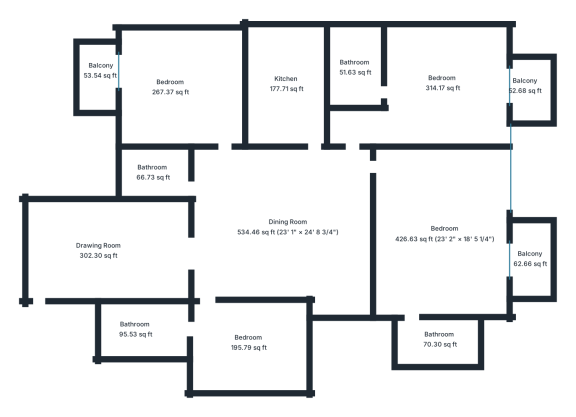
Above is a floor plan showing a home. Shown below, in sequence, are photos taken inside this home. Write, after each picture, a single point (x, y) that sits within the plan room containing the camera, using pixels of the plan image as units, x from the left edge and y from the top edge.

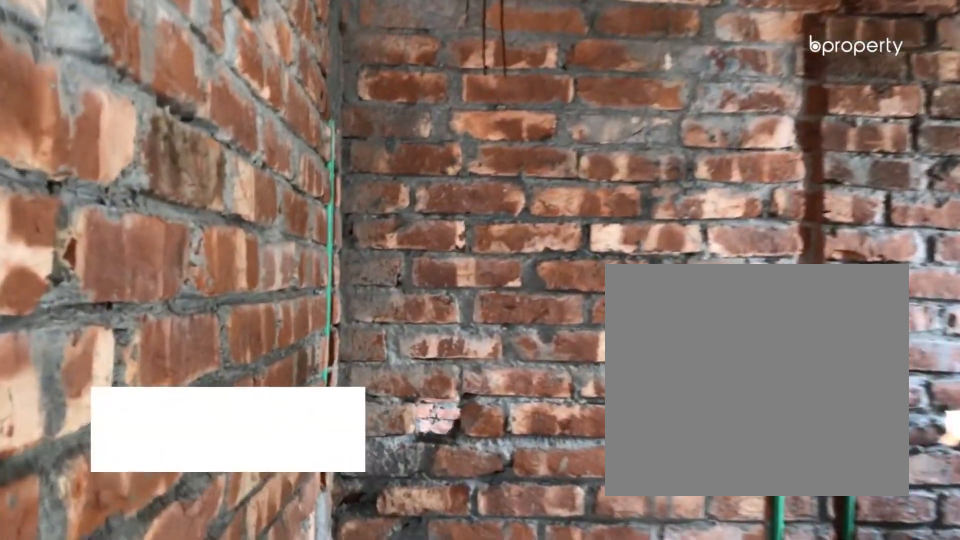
(356, 73)
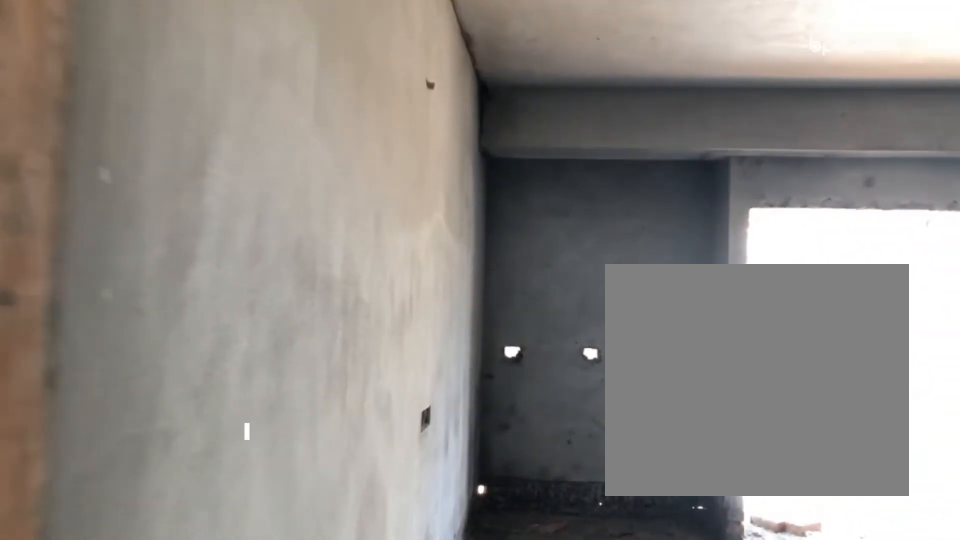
(445, 233)
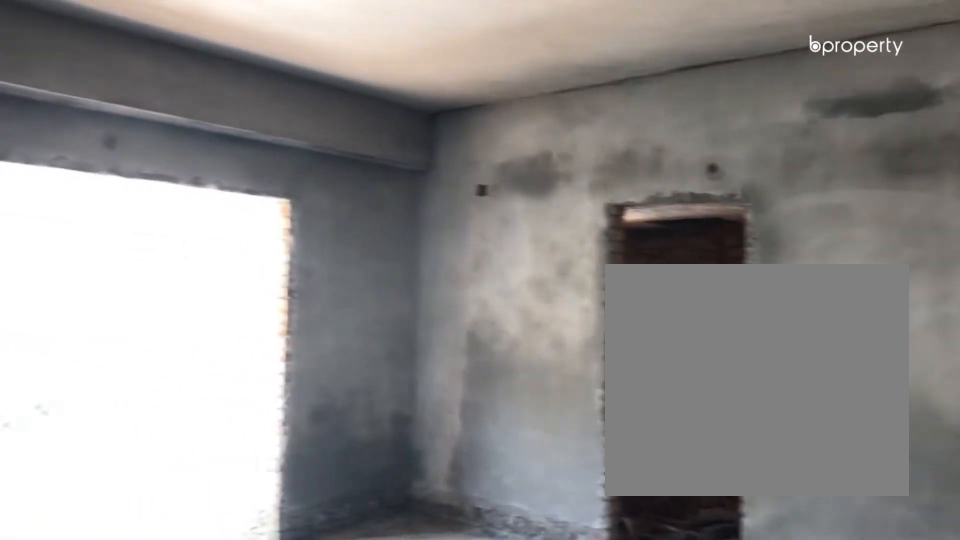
(445, 233)
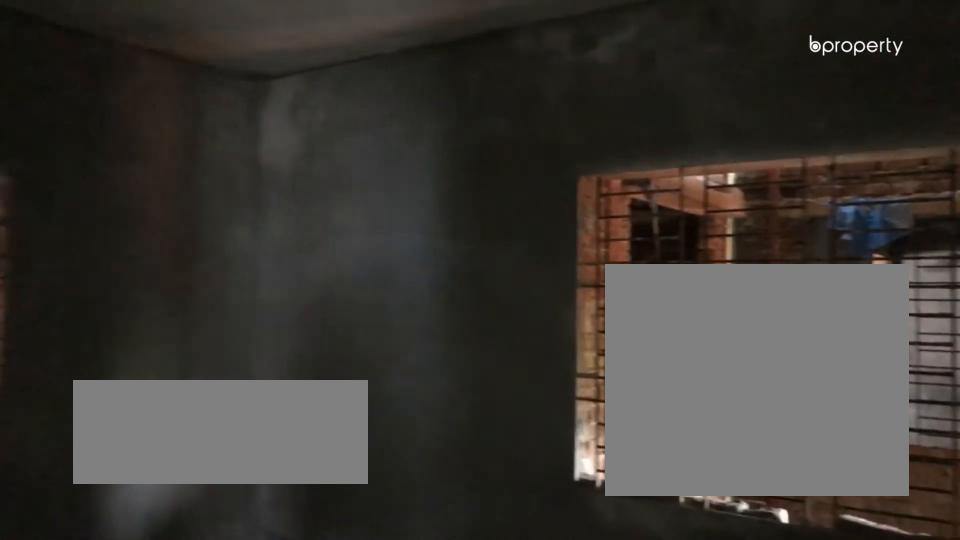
(246, 344)
